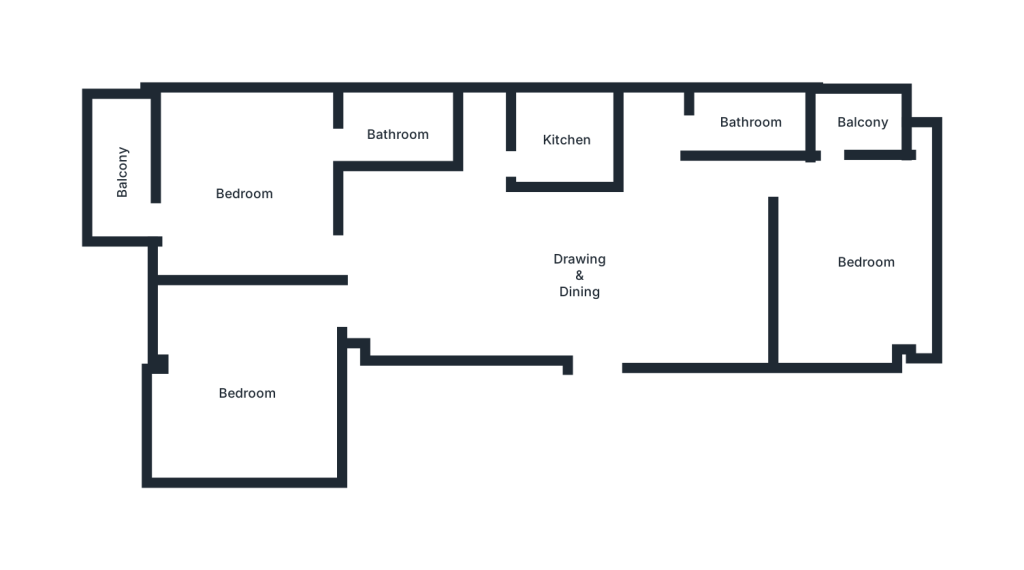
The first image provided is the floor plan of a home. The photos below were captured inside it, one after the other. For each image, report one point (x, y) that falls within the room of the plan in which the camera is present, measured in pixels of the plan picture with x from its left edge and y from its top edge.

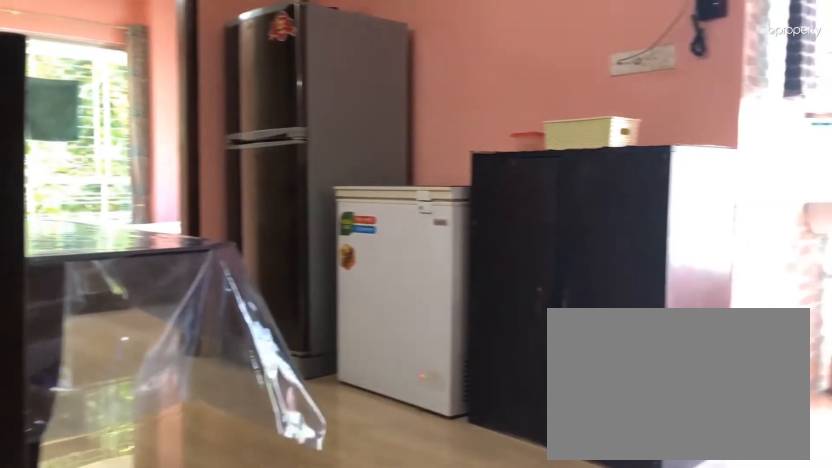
(478, 276)
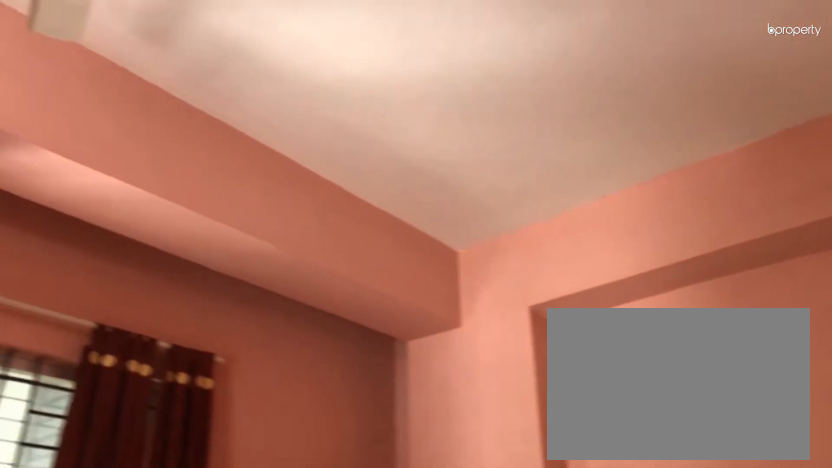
(872, 254)
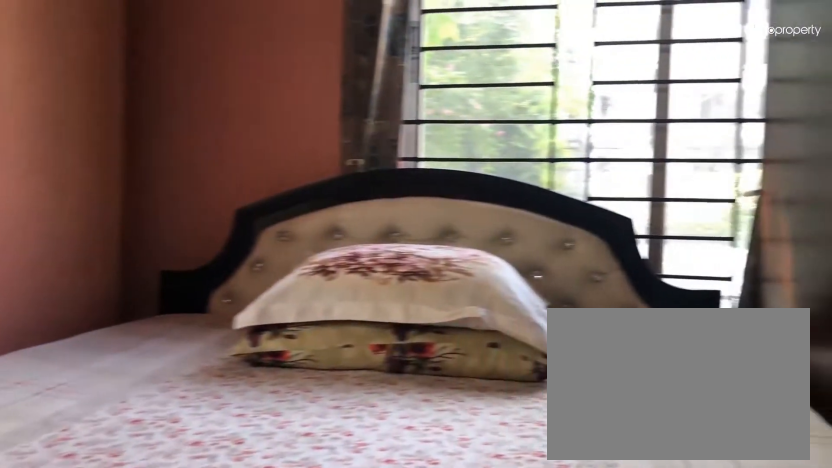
(242, 193)
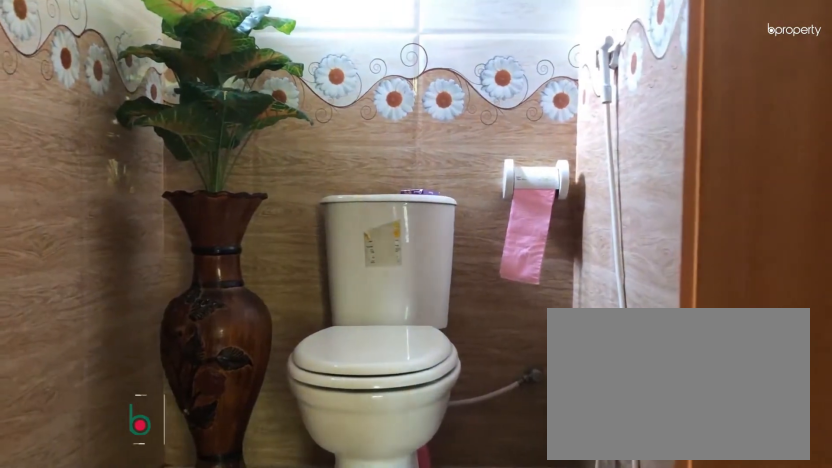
(410, 131)
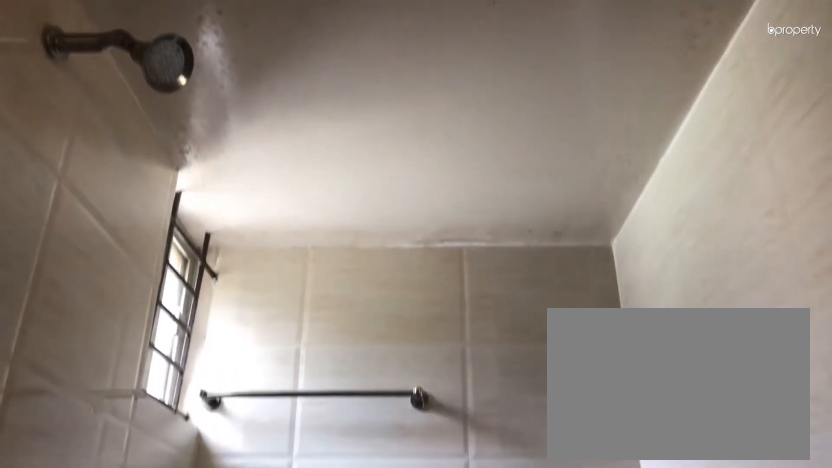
(410, 131)
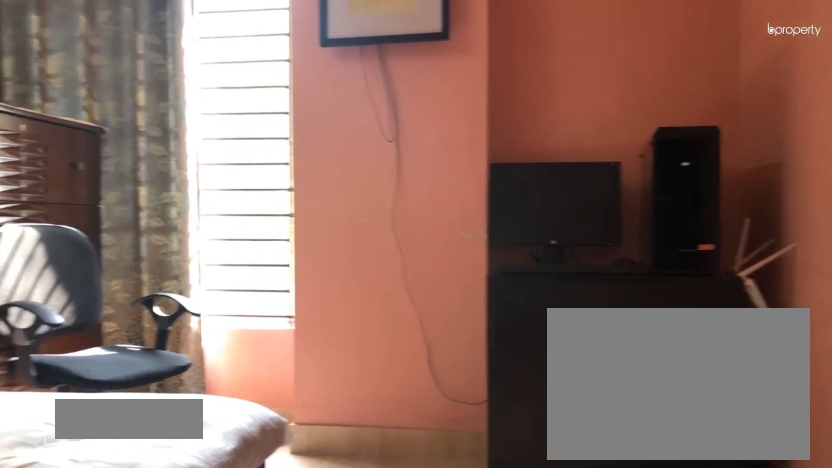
(243, 391)
